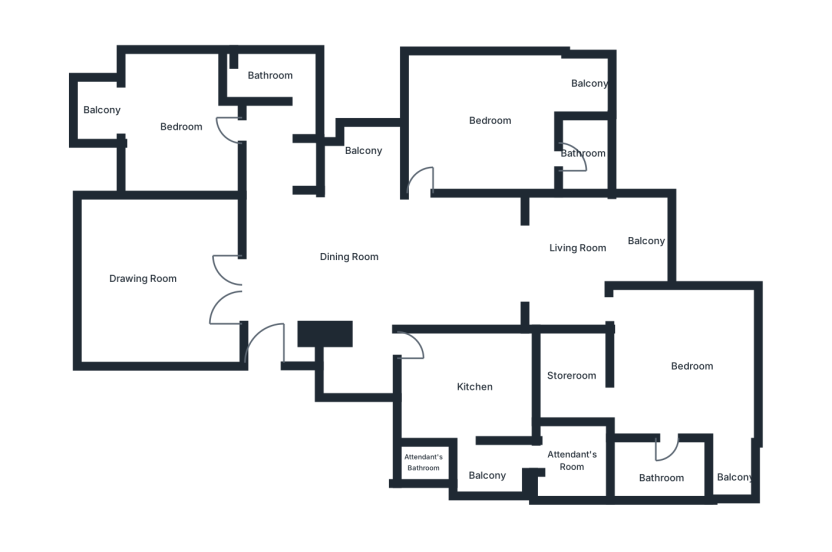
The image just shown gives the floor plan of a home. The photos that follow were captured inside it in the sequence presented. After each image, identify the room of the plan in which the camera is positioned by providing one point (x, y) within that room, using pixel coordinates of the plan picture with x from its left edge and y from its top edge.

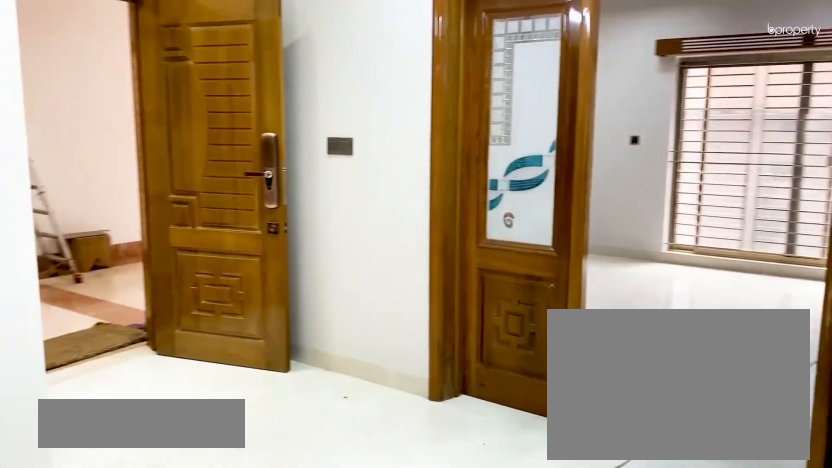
(275, 287)
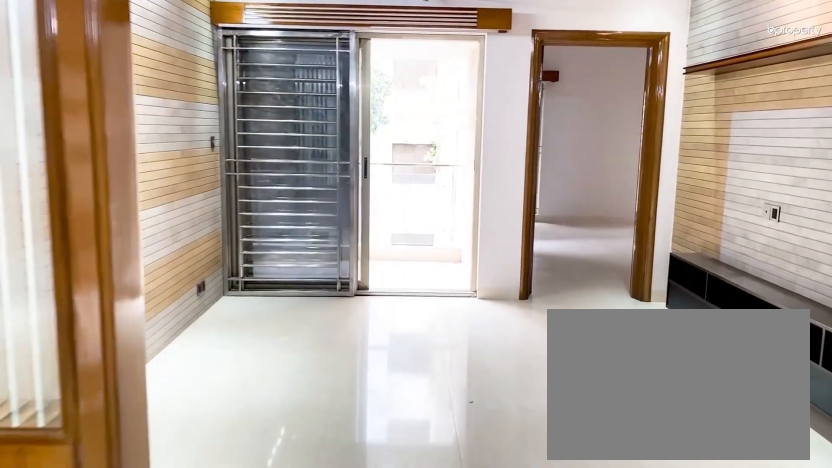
(561, 251)
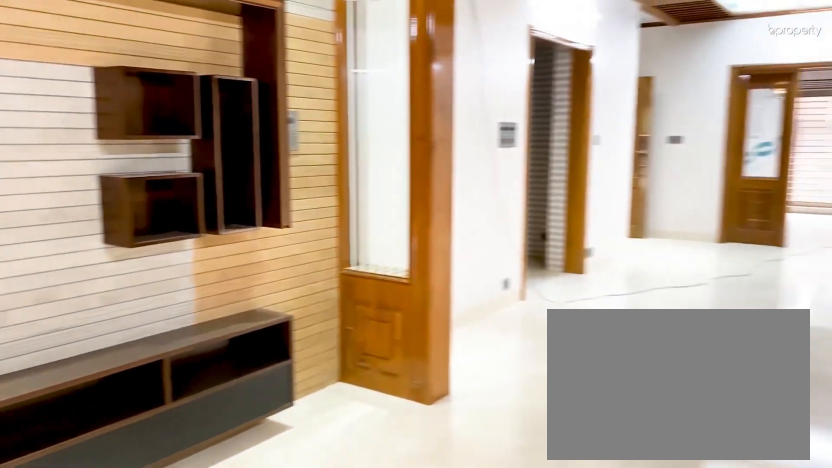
(565, 251)
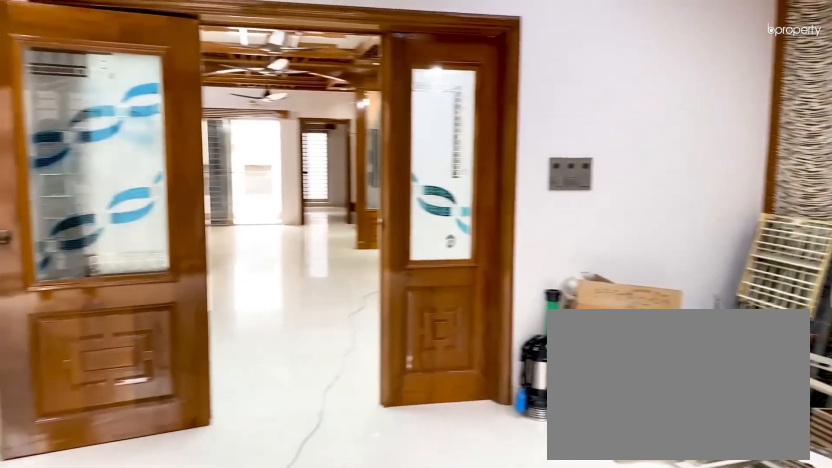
(144, 276)
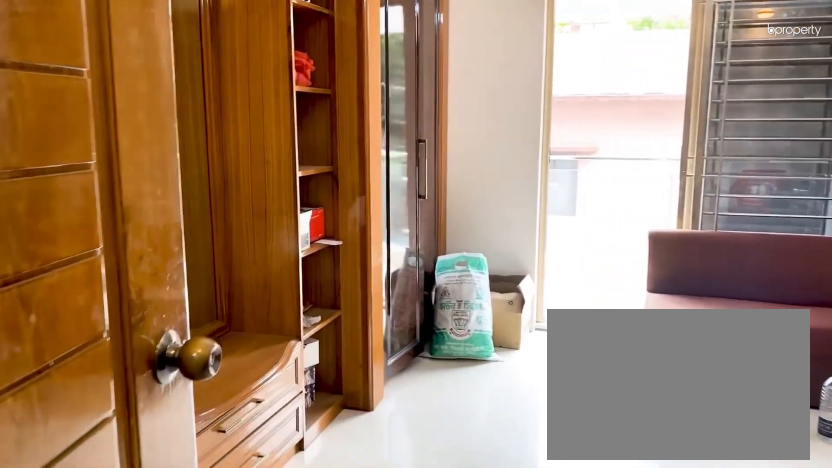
(235, 121)
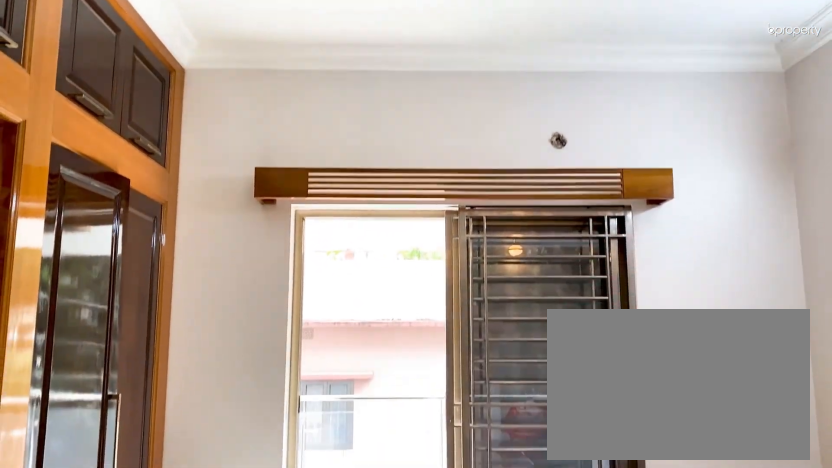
(181, 118)
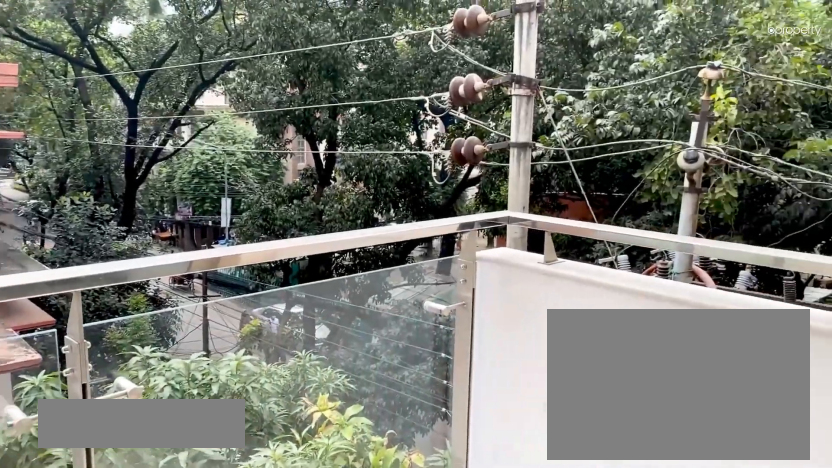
(97, 115)
